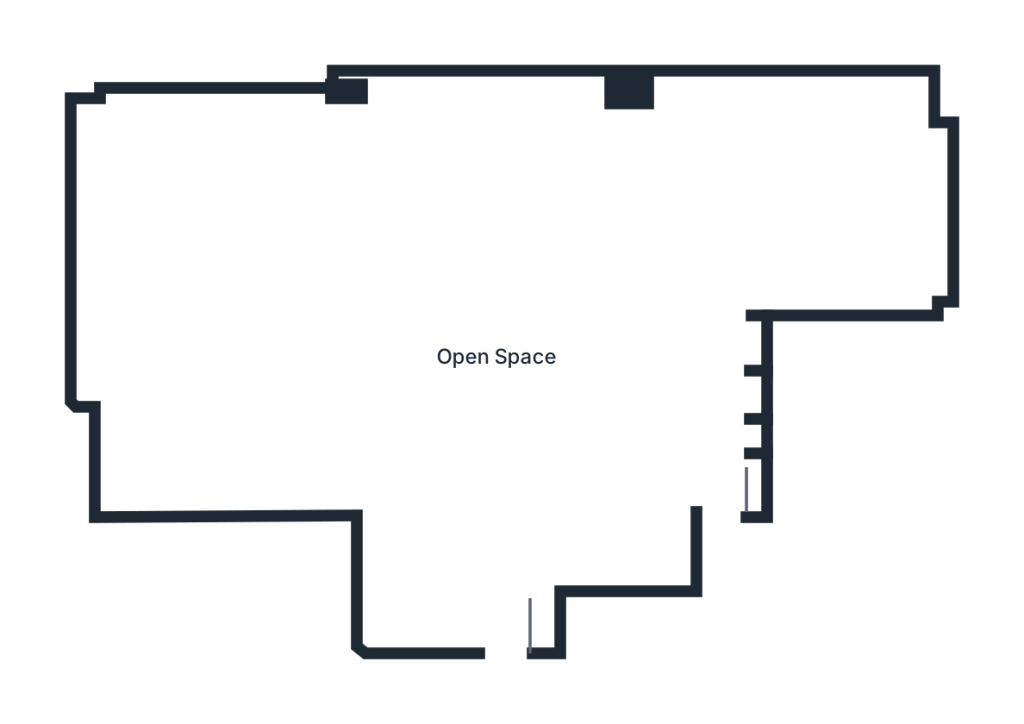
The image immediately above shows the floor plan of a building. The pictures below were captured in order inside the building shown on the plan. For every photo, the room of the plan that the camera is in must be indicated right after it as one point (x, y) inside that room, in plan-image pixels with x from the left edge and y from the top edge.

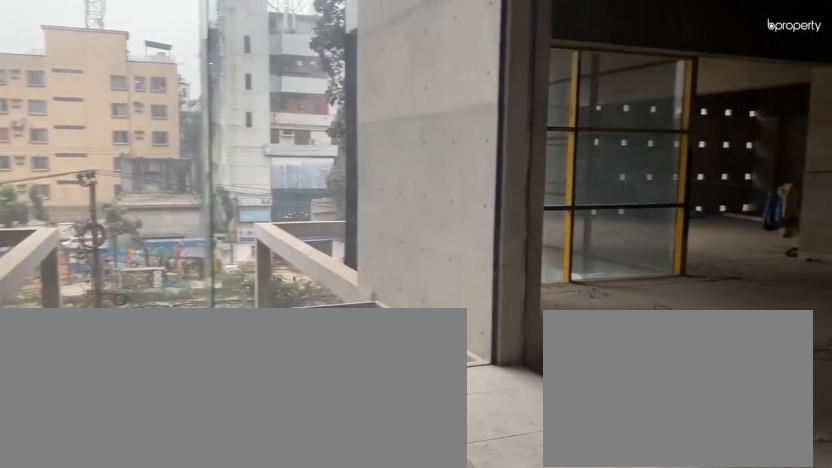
(511, 615)
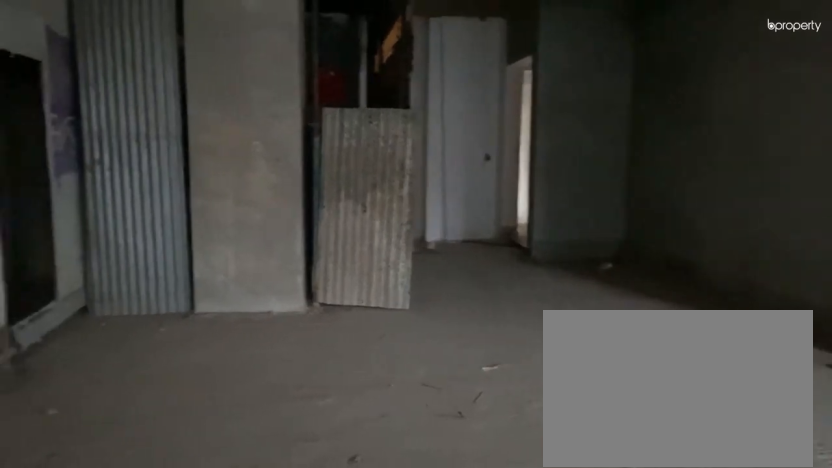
(510, 384)
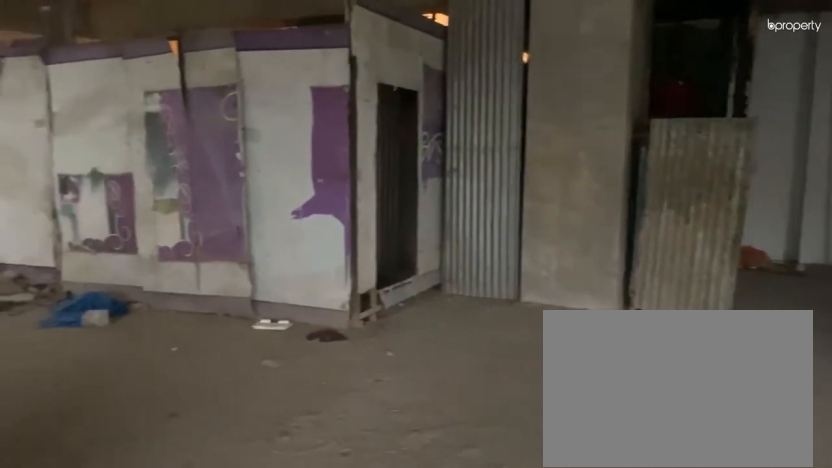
(510, 384)
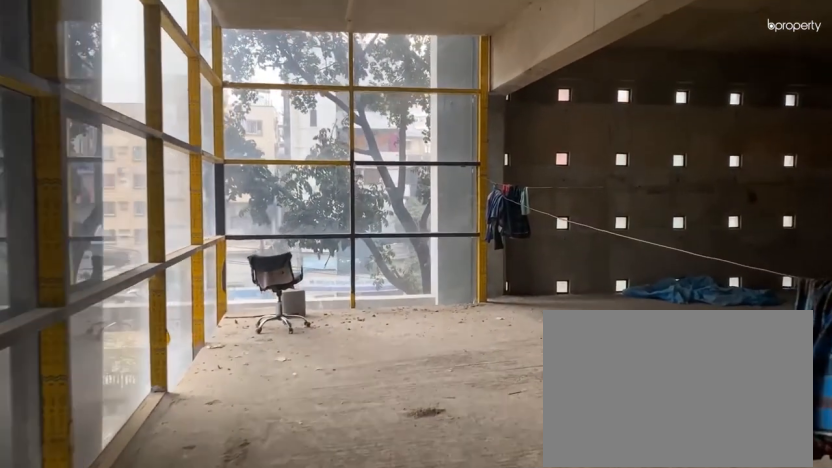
(296, 464)
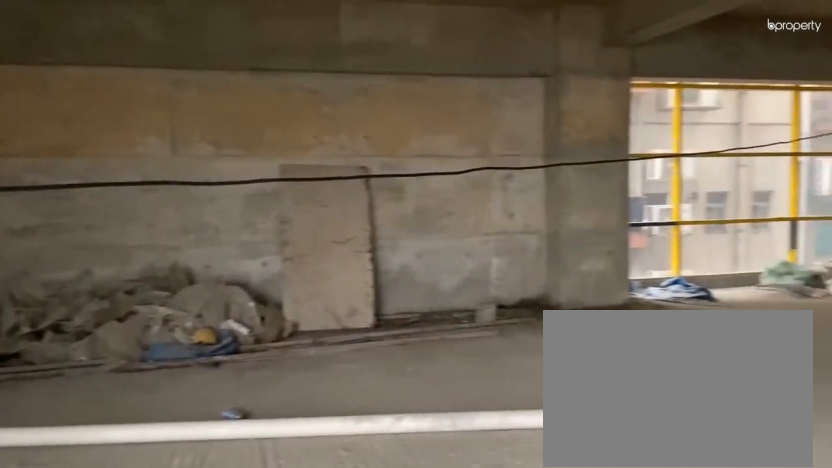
(156, 260)
